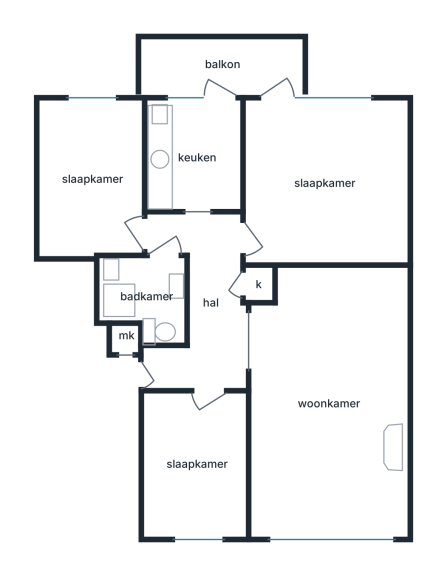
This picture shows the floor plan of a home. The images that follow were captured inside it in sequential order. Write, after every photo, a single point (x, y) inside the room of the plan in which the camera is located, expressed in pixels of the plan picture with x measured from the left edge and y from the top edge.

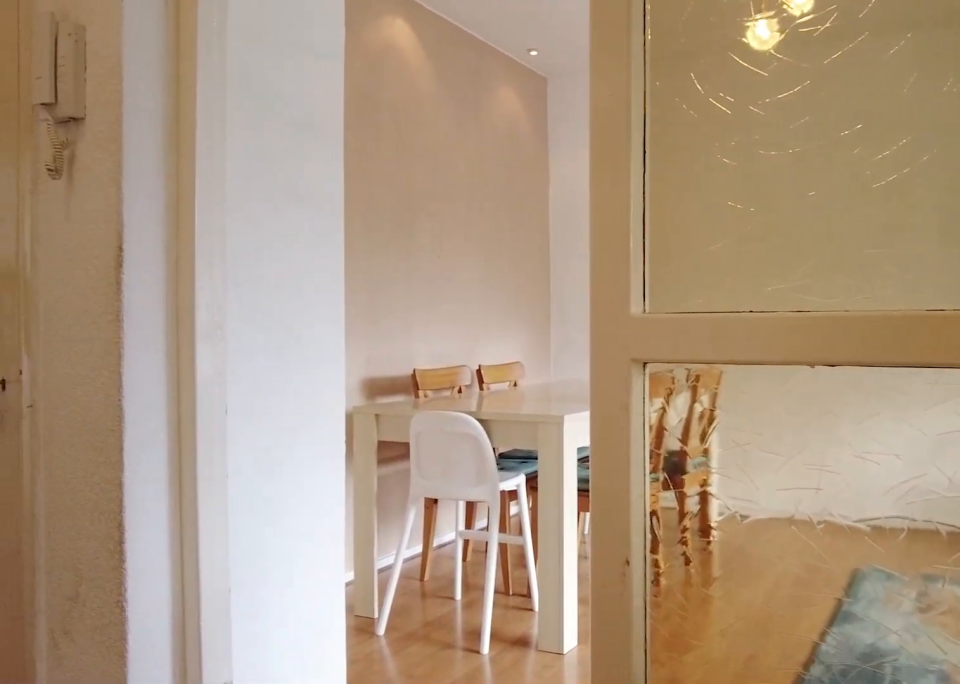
(203, 301)
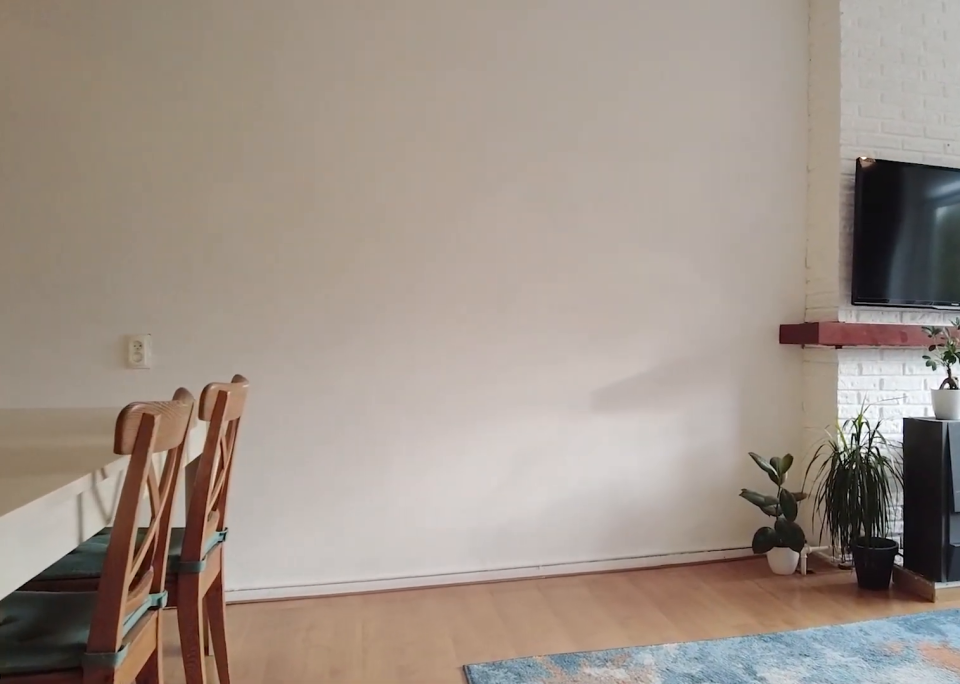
(328, 402)
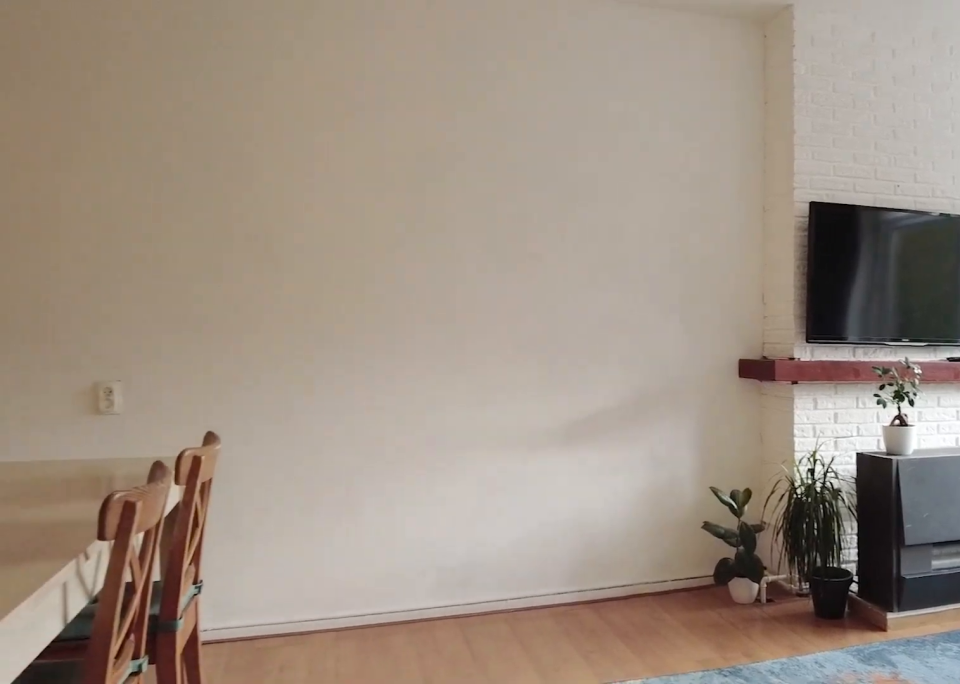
(328, 402)
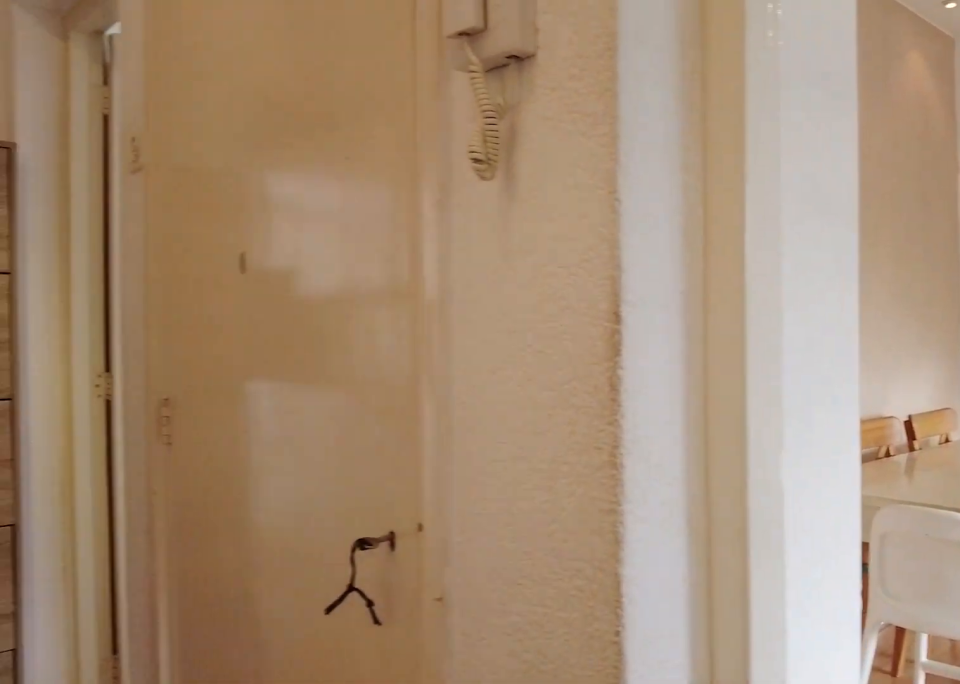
(203, 302)
